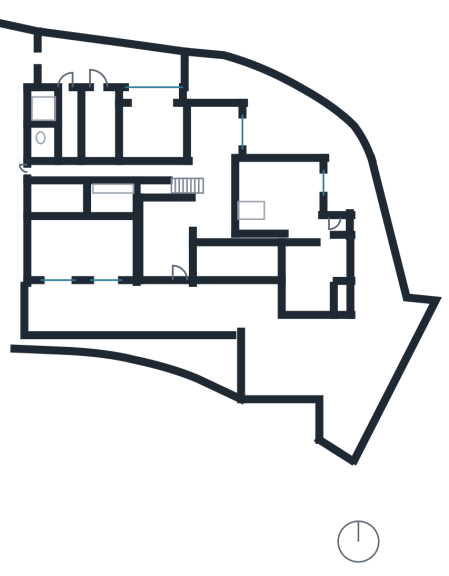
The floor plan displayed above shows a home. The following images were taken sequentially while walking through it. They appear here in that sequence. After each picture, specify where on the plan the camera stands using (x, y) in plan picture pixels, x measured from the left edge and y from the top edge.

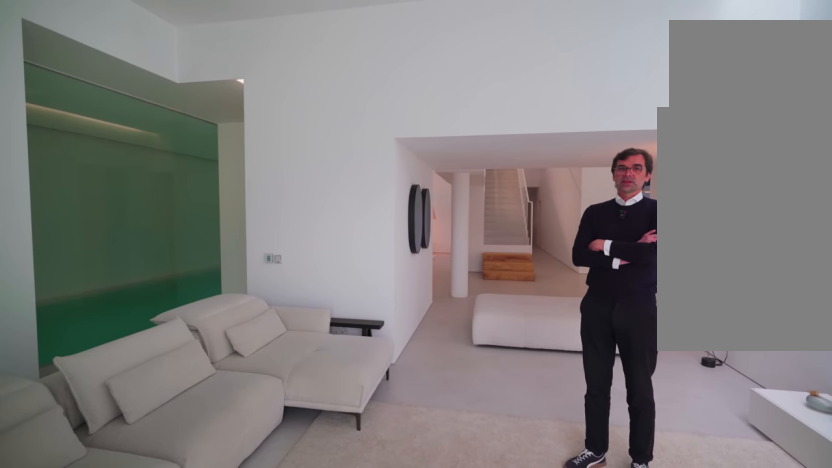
(305, 187)
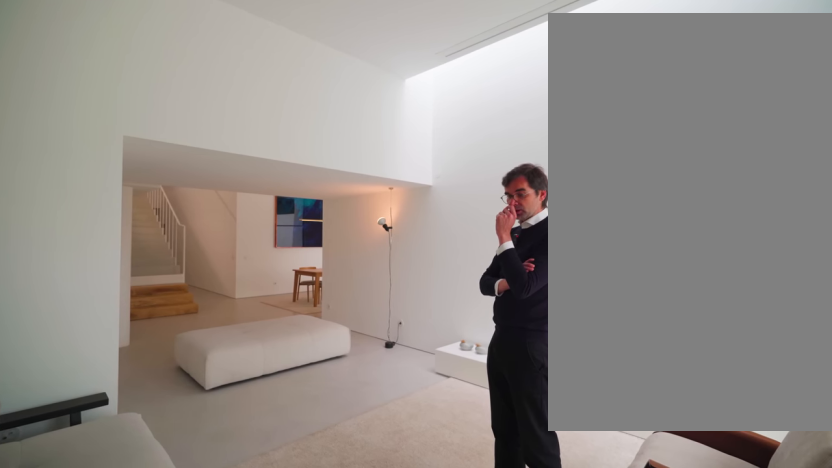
(296, 232)
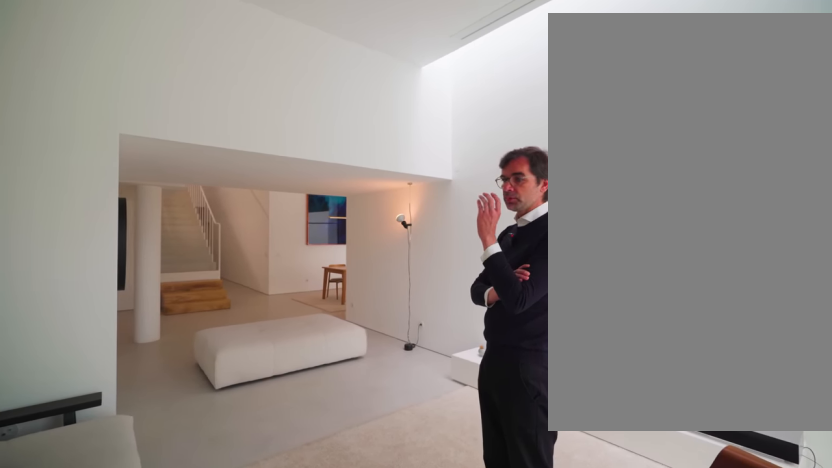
(310, 225)
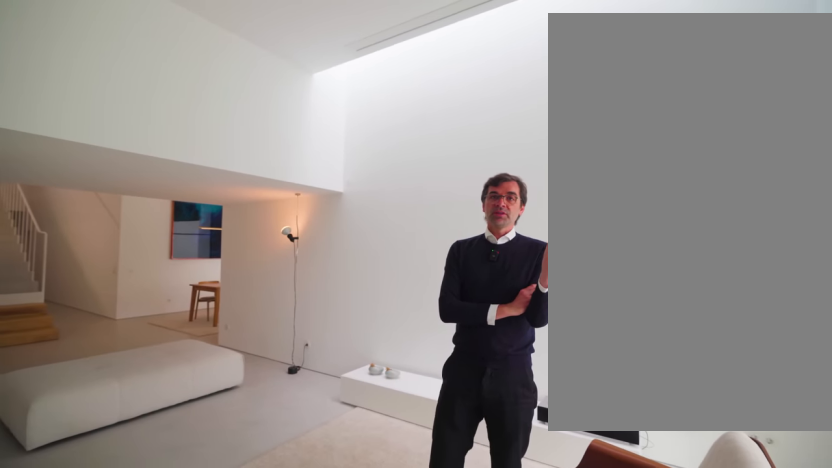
(309, 208)
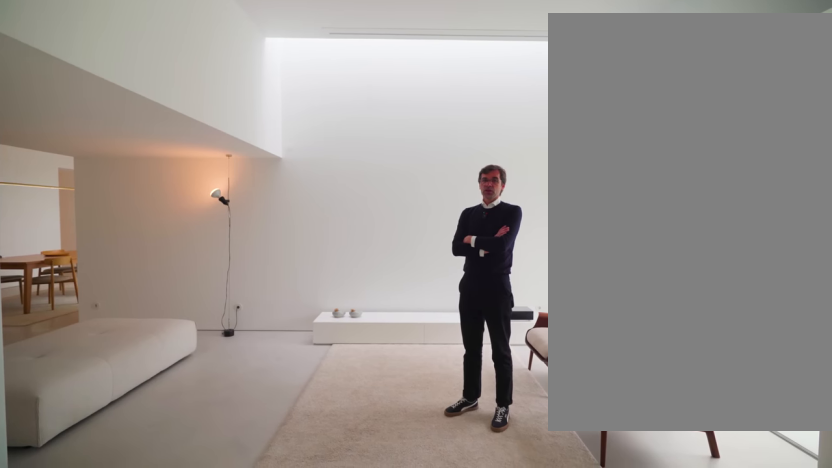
(301, 203)
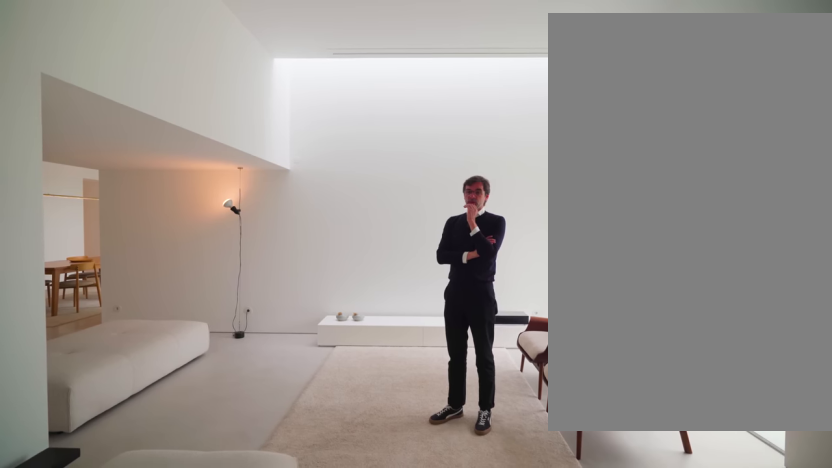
(296, 204)
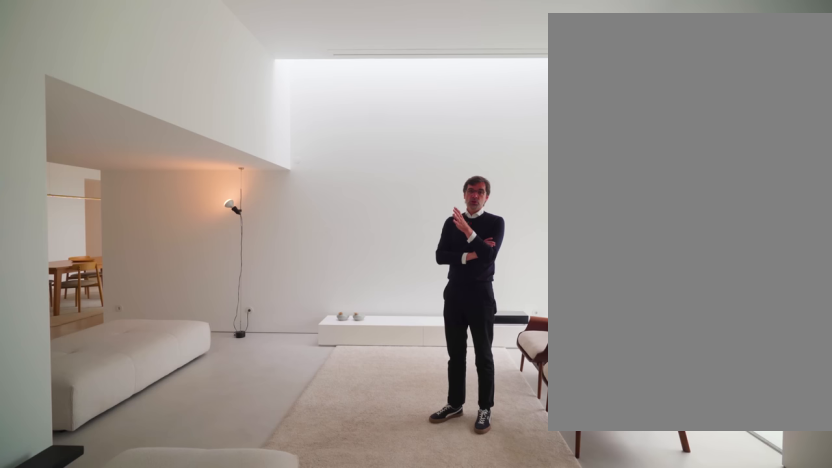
(296, 204)
